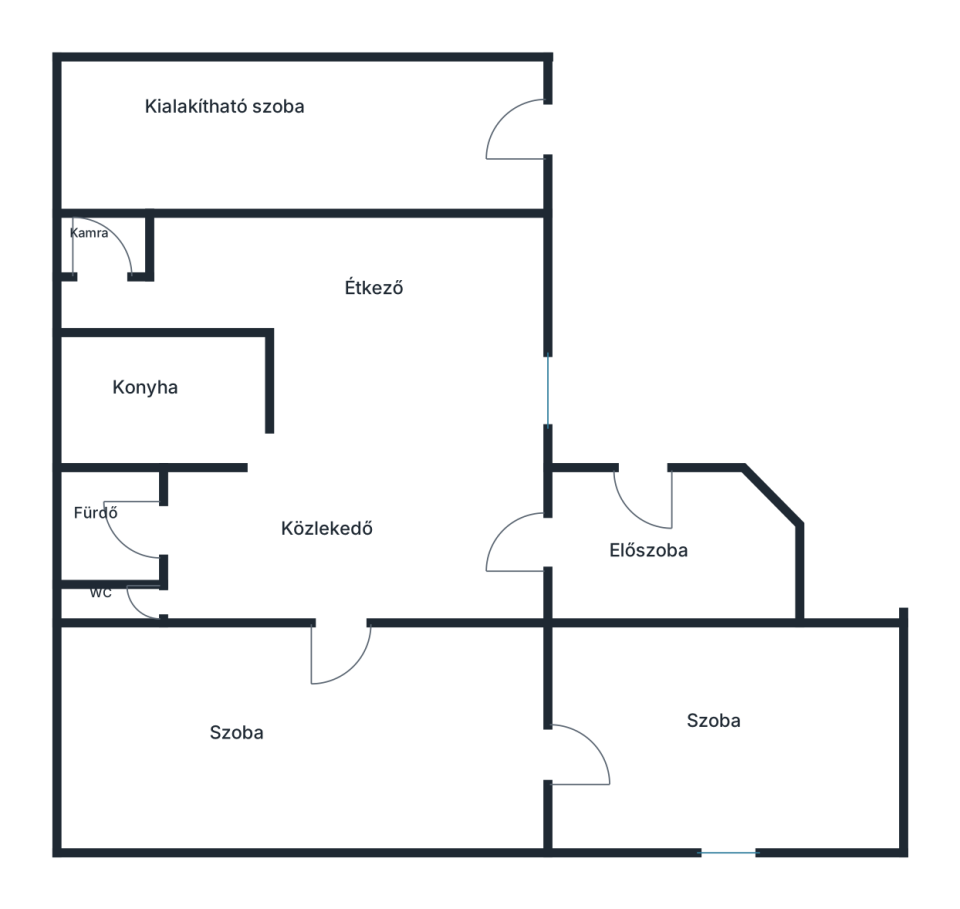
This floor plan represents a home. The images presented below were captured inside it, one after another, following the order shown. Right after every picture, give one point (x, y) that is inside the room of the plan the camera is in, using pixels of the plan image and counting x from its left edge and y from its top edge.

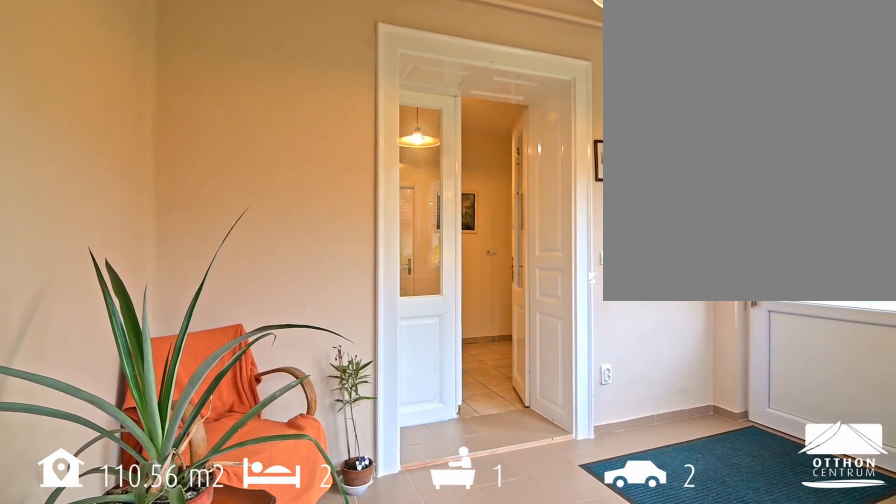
(735, 558)
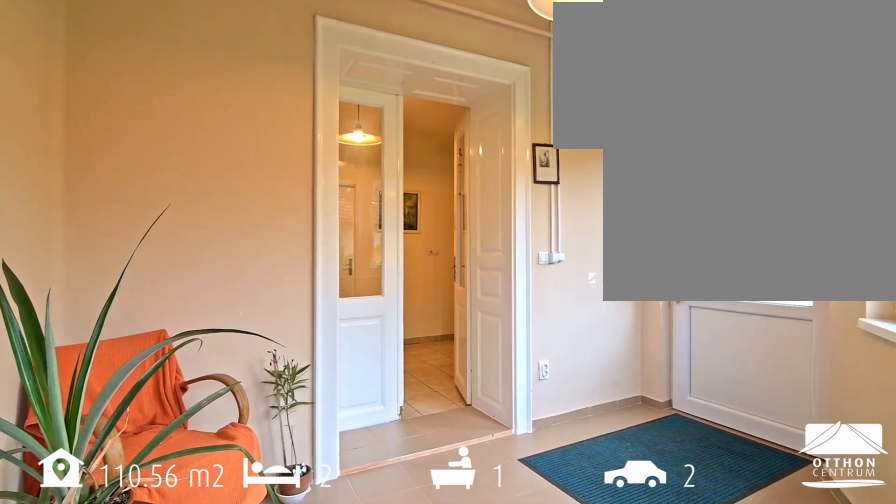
(735, 558)
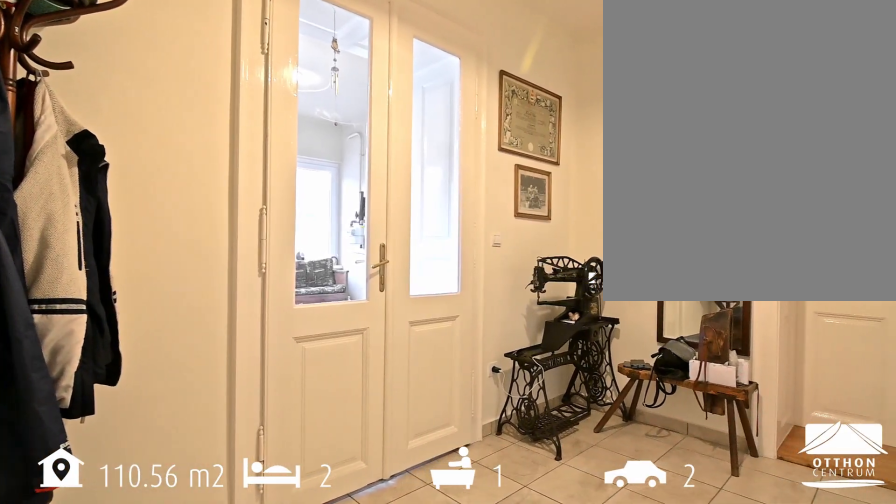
(330, 582)
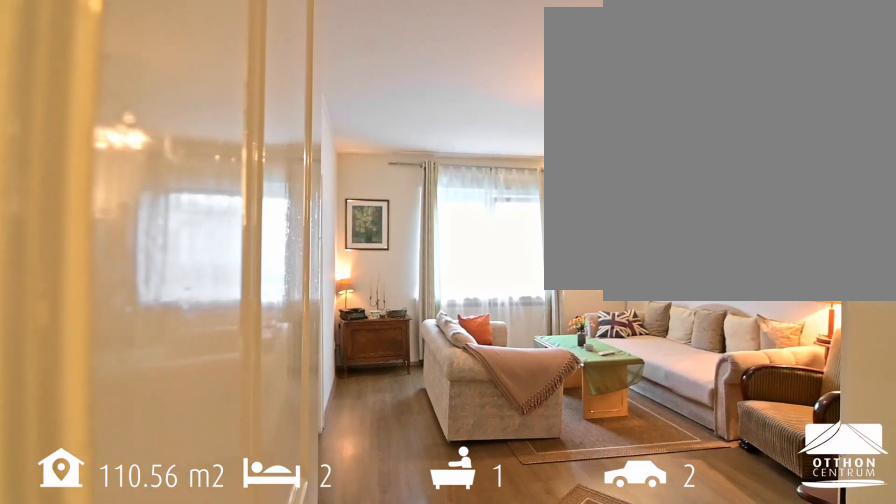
(234, 799)
